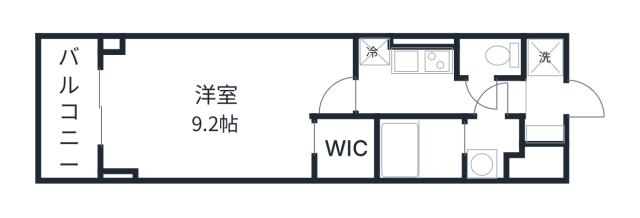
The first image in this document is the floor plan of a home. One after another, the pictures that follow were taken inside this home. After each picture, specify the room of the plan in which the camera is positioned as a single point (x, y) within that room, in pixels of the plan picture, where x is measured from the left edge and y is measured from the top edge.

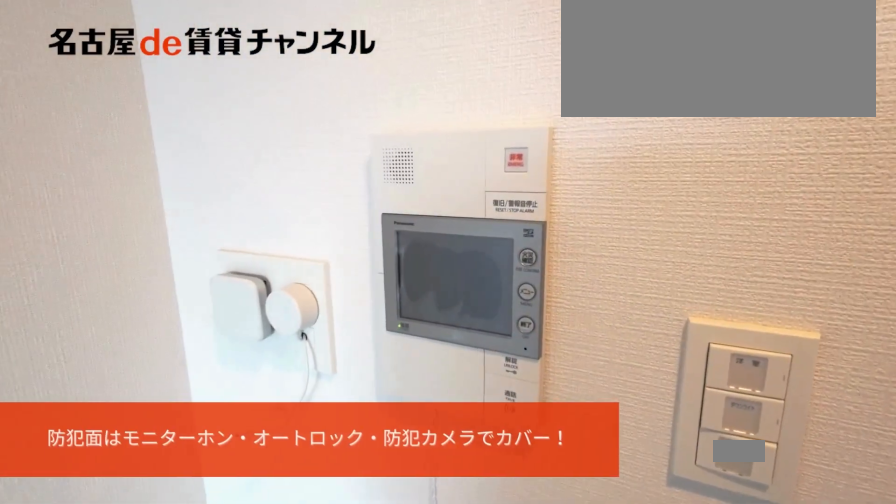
(221, 105)
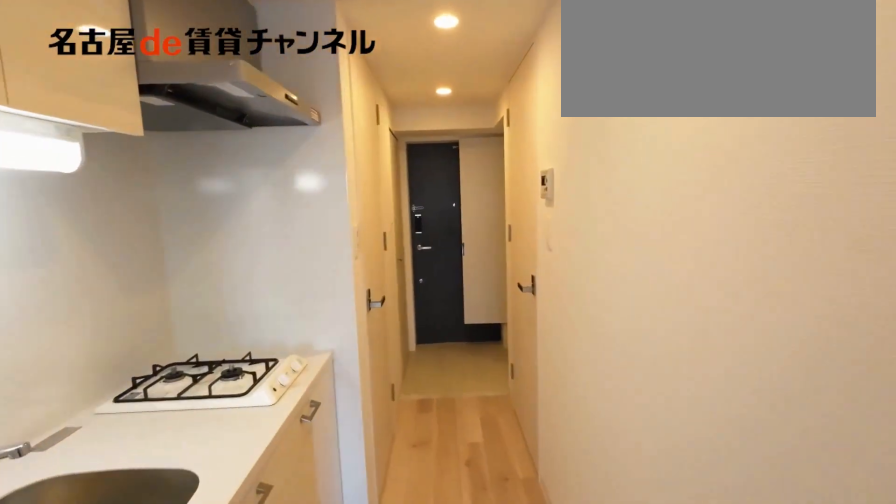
(436, 95)
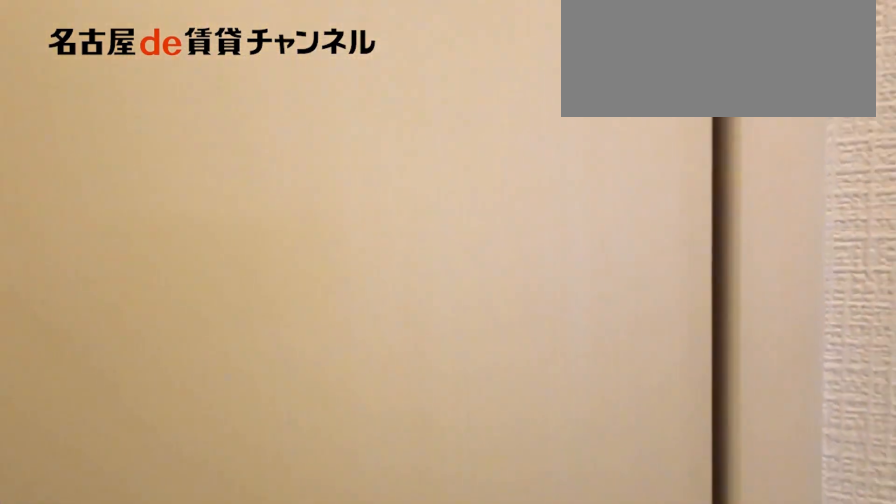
(436, 95)
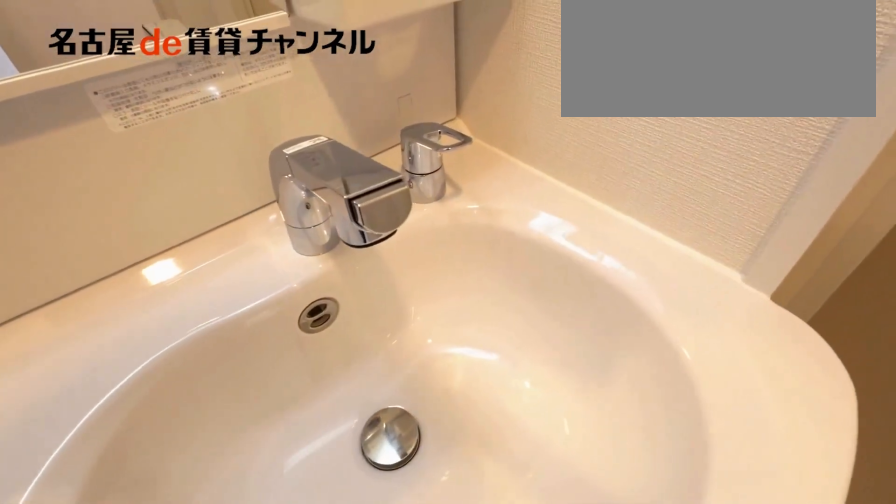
(491, 147)
